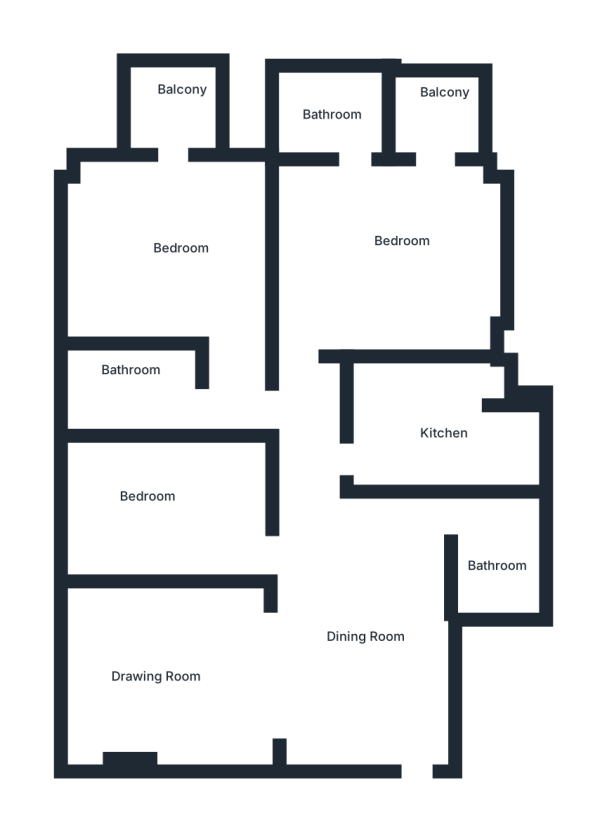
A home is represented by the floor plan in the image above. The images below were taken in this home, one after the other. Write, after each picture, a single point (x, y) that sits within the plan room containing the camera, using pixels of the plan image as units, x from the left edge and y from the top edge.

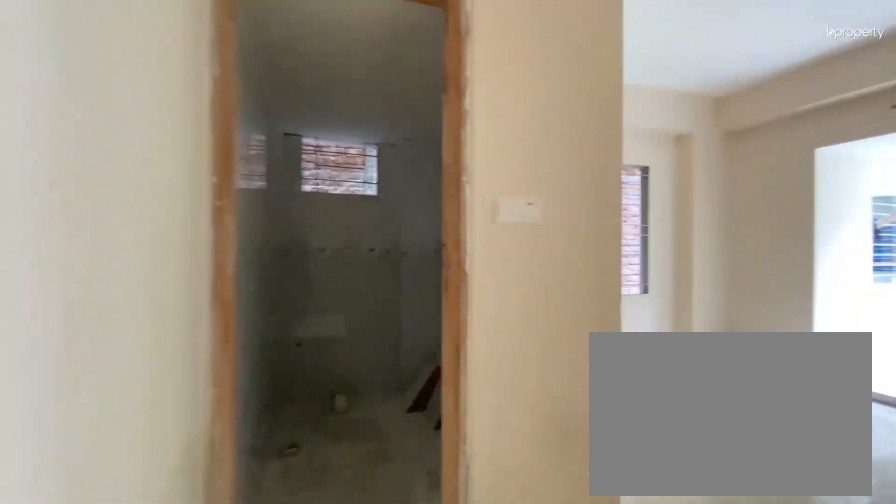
(242, 374)
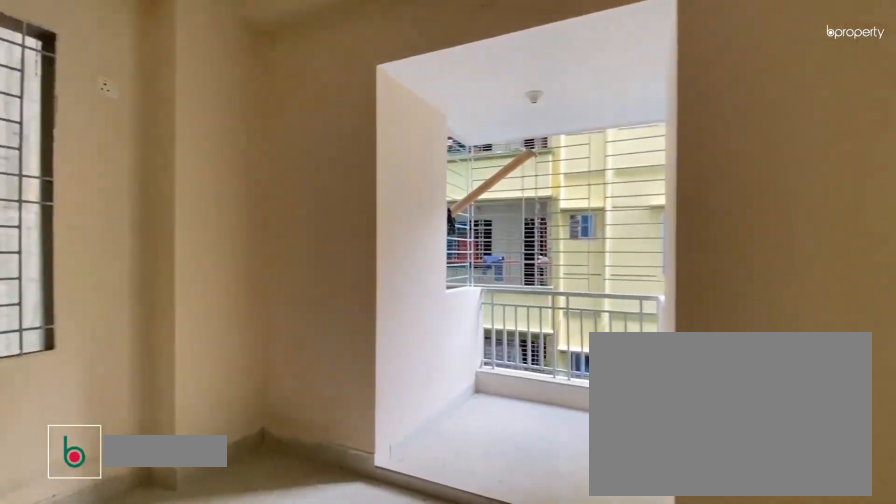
(169, 233)
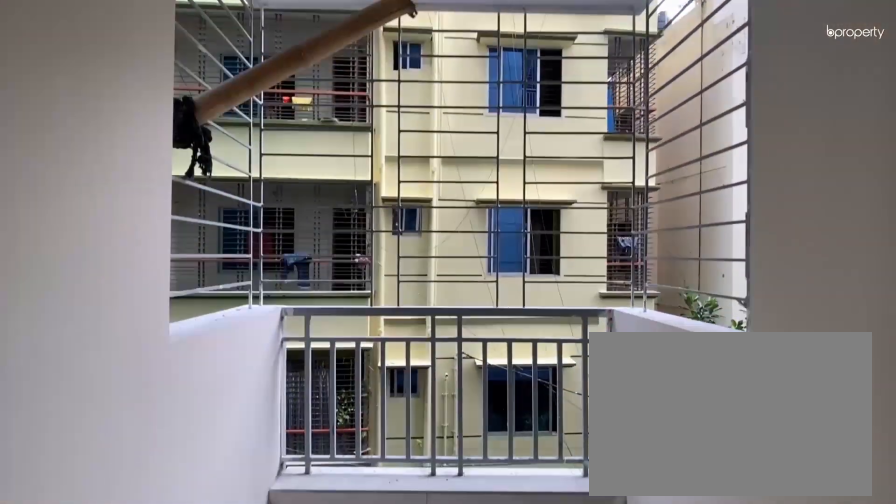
(172, 107)
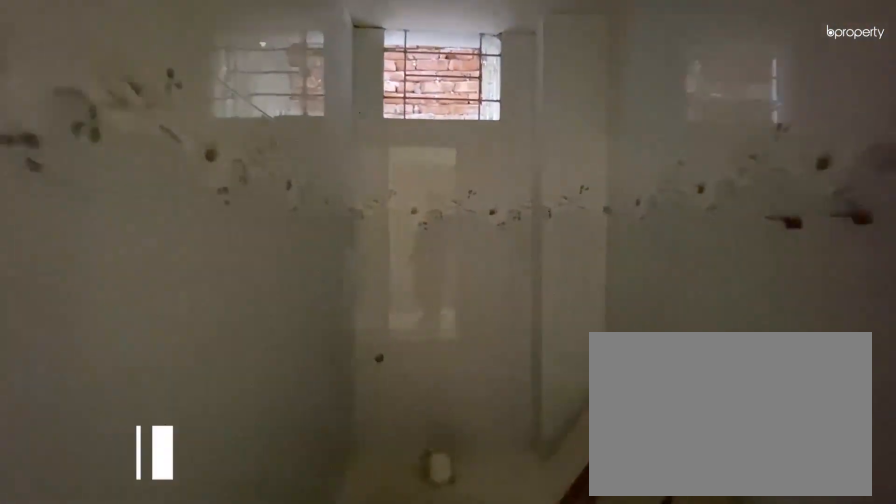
(140, 391)
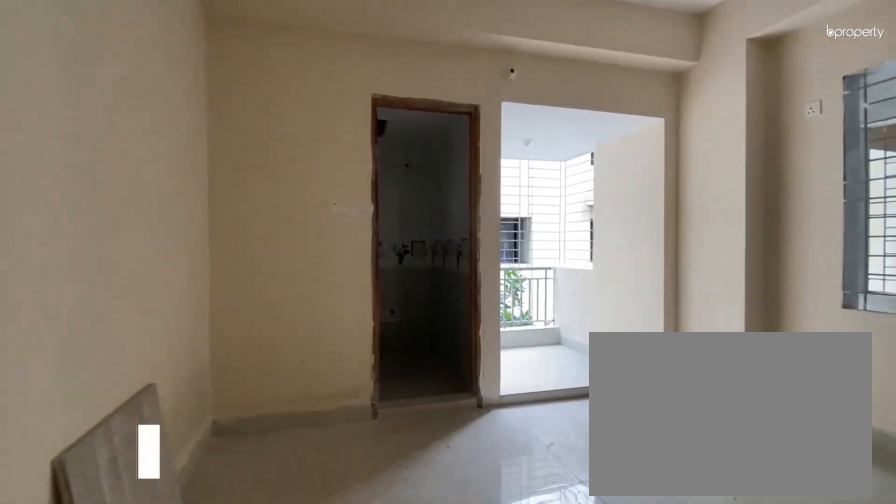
(370, 257)
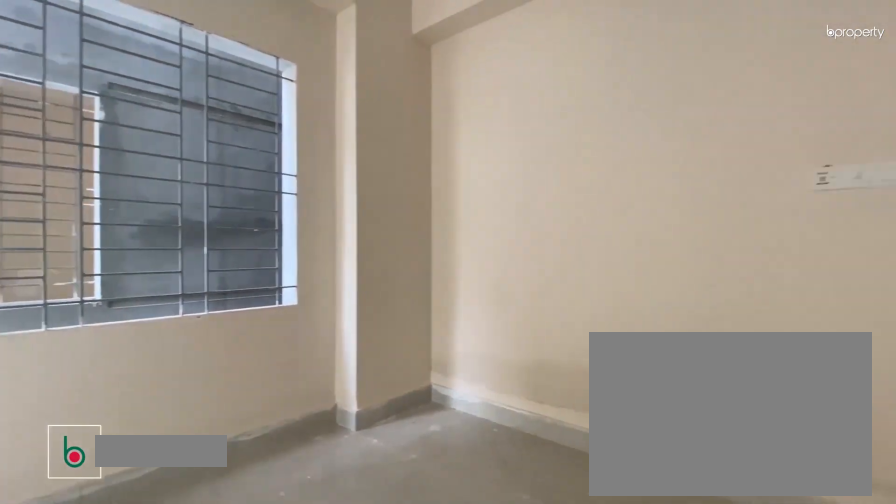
(370, 257)
